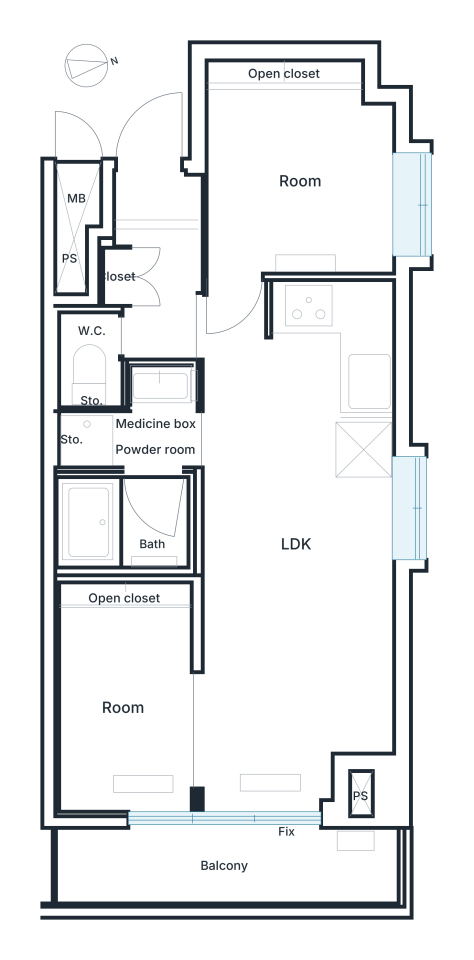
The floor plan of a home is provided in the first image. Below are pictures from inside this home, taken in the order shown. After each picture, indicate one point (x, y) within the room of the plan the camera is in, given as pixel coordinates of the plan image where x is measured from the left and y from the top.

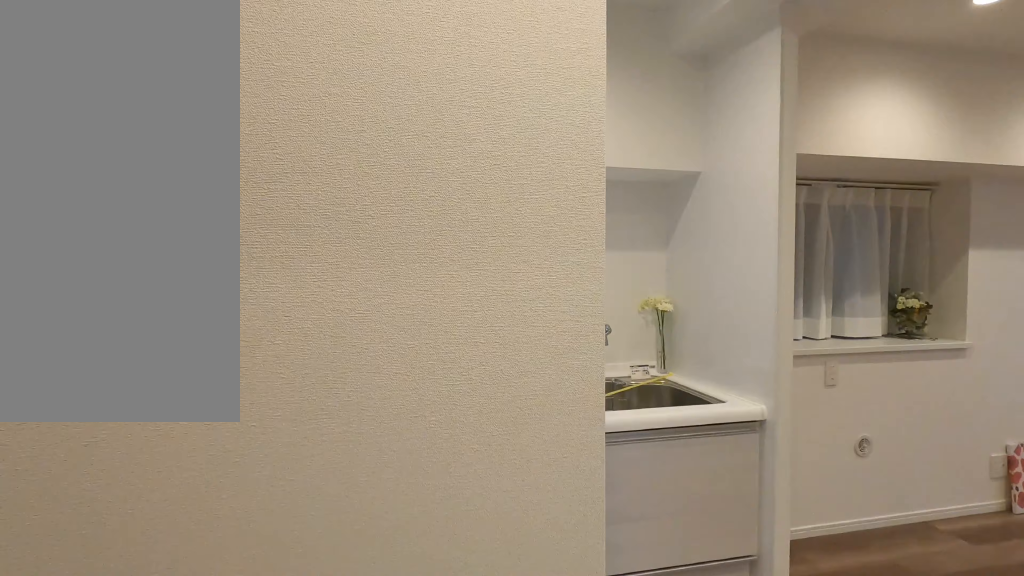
(233, 310)
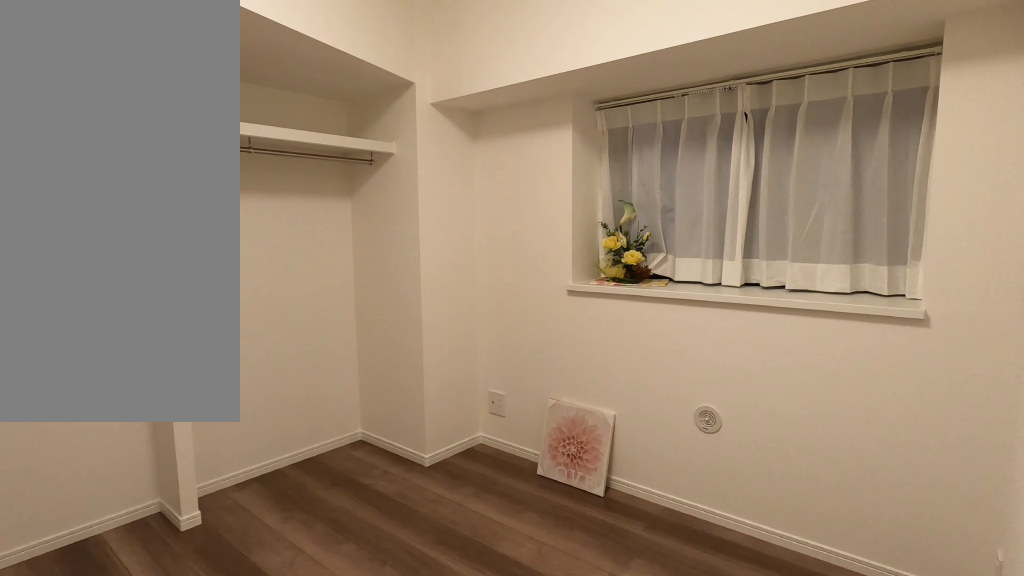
(298, 178)
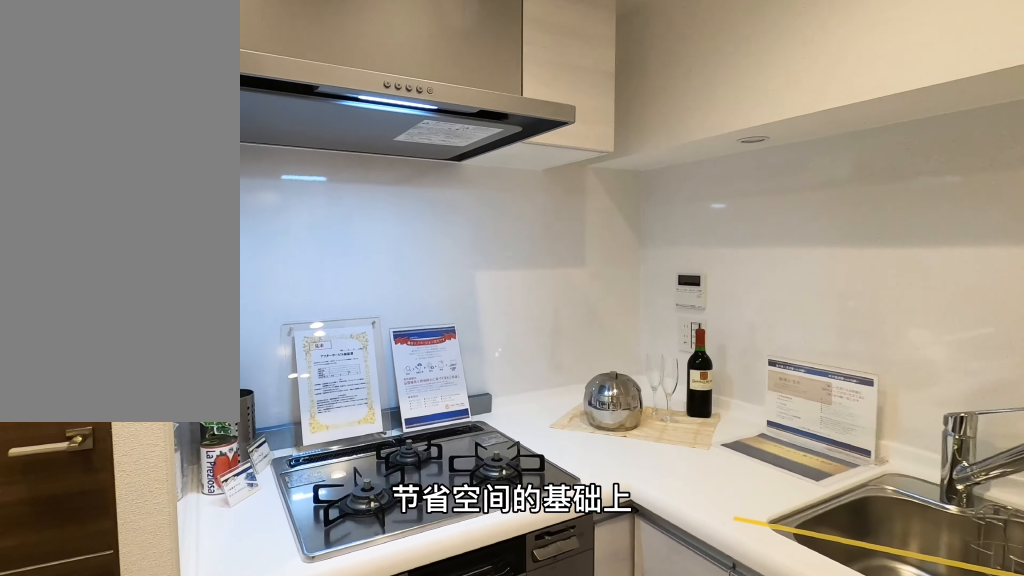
(308, 372)
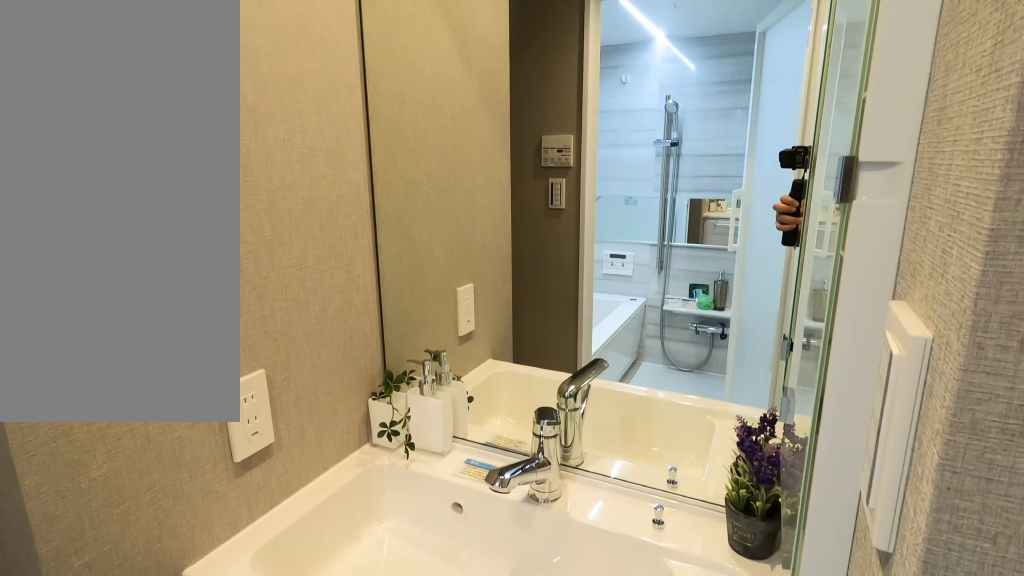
(142, 444)
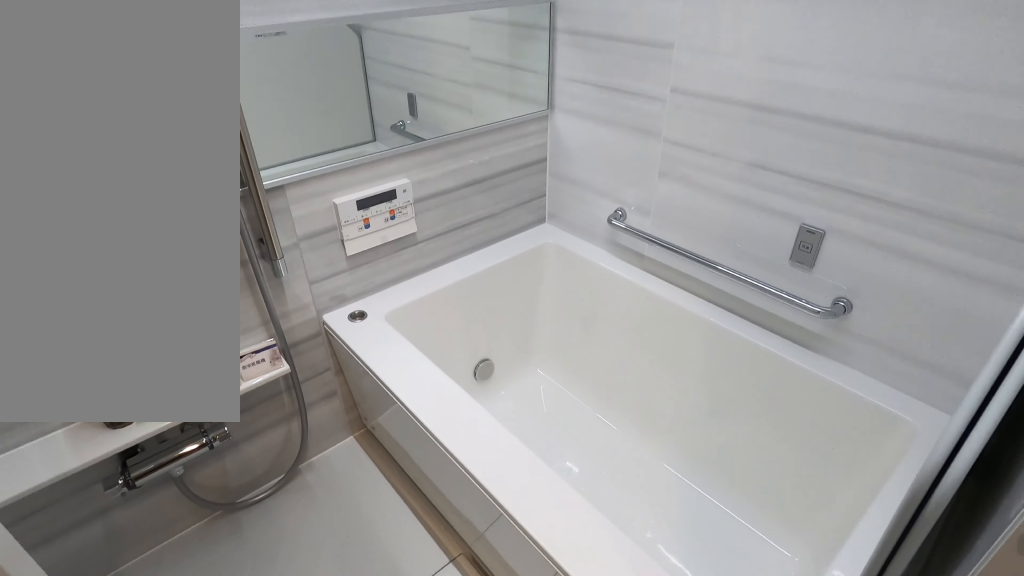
(148, 519)
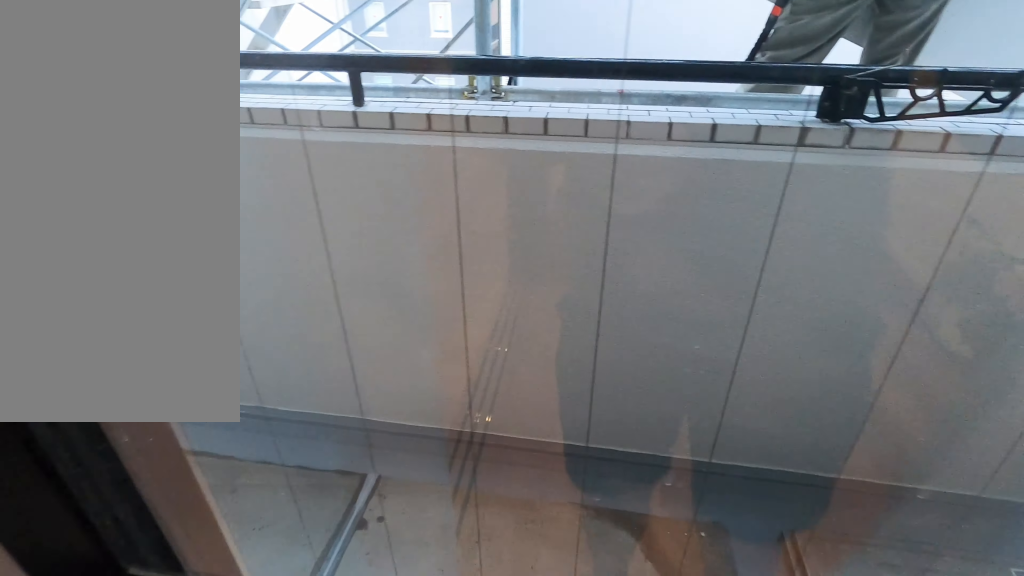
(158, 826)
